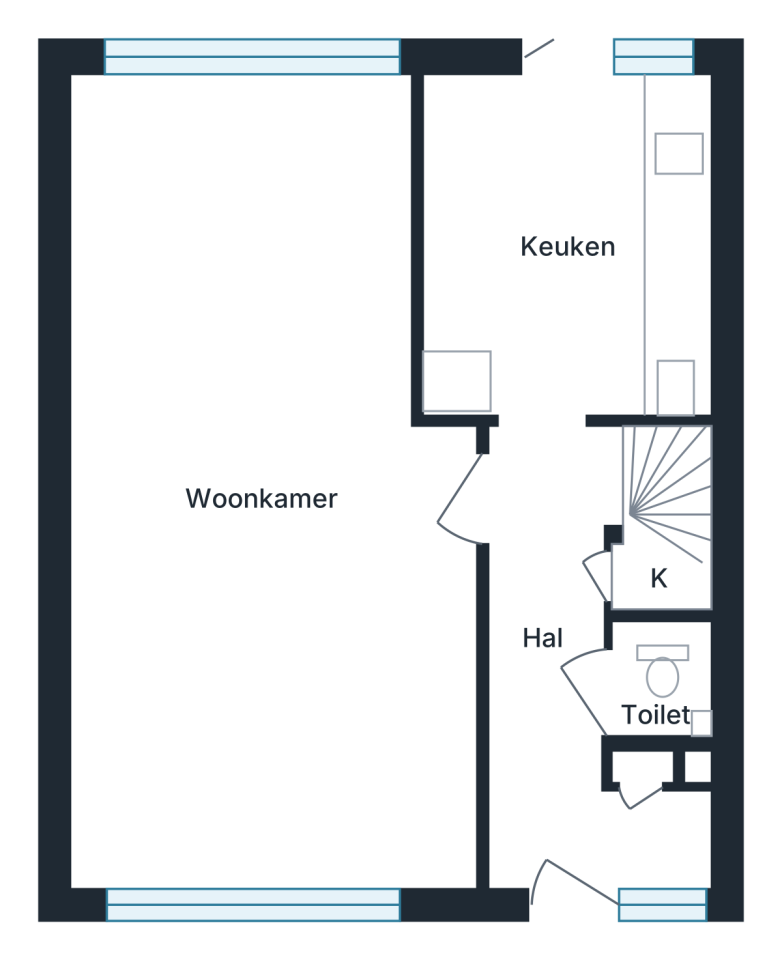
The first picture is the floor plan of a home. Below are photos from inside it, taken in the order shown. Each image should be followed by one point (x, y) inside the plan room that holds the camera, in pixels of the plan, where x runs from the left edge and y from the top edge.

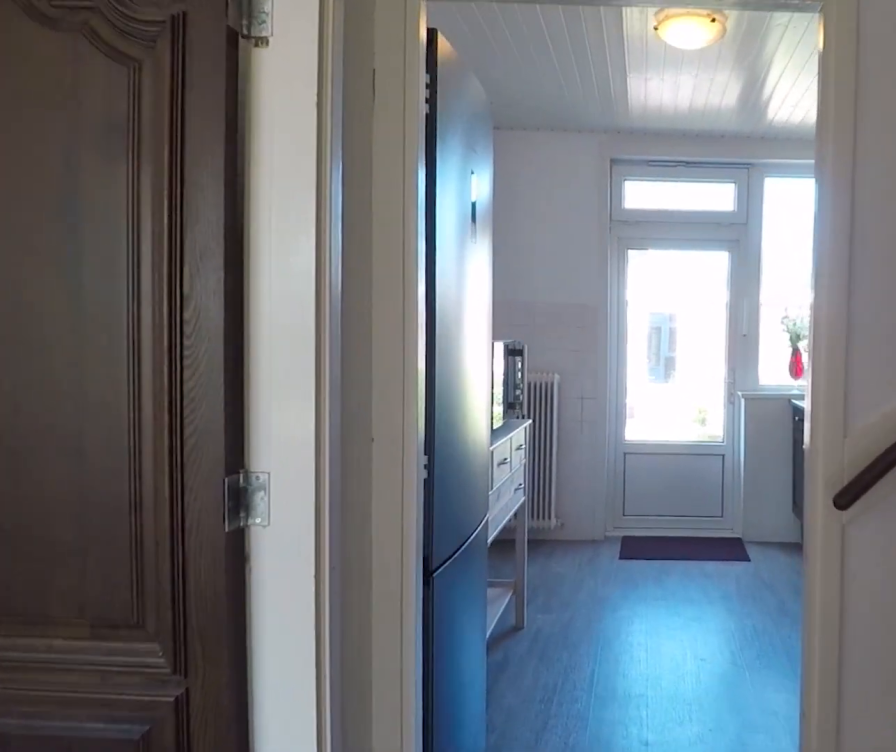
(564, 681)
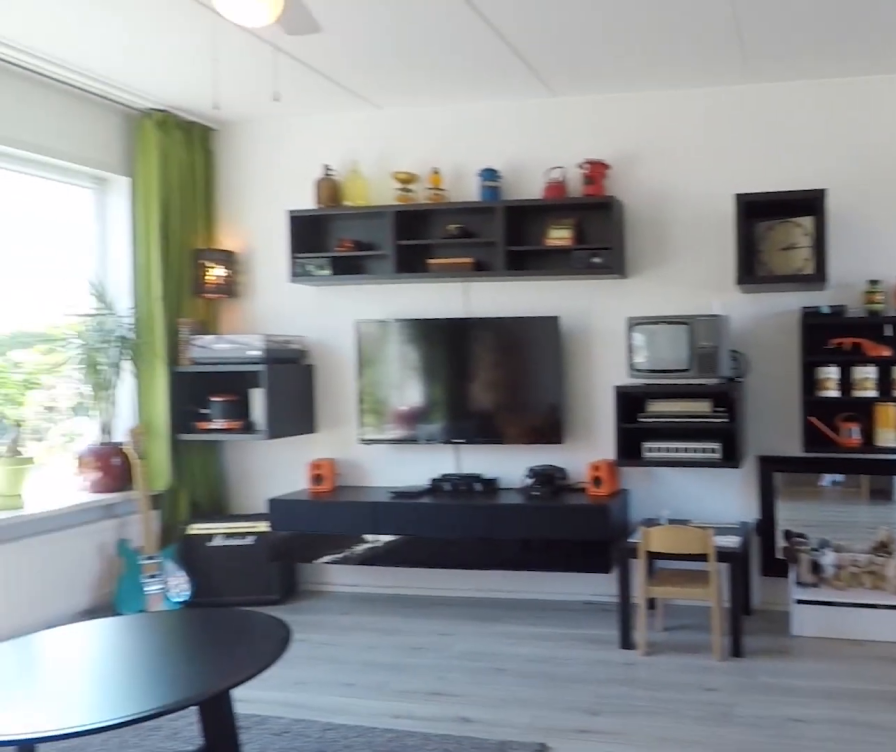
(275, 718)
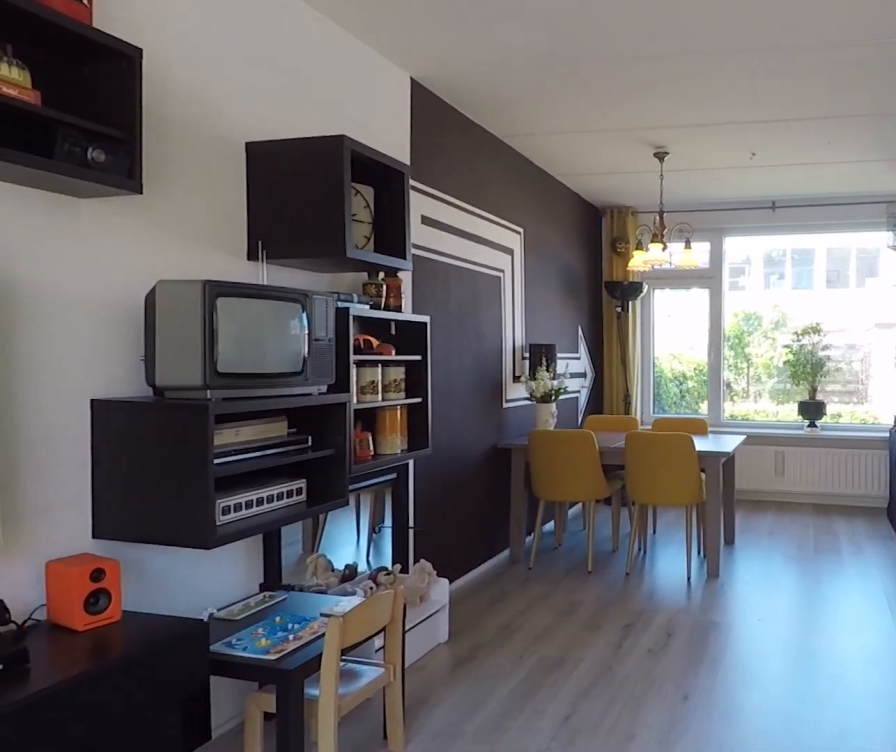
(275, 718)
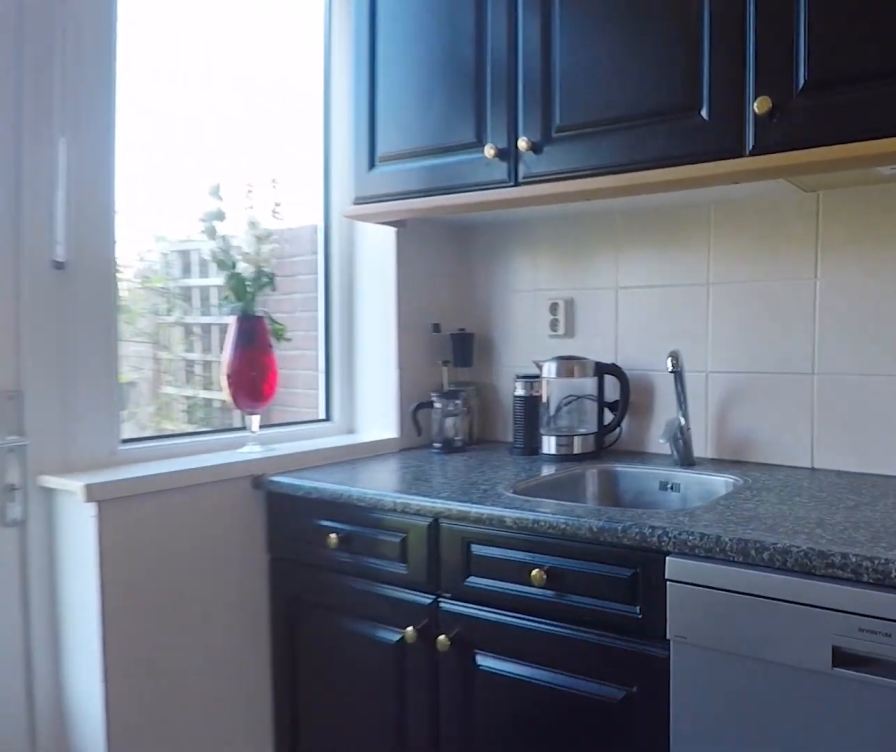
(566, 241)
